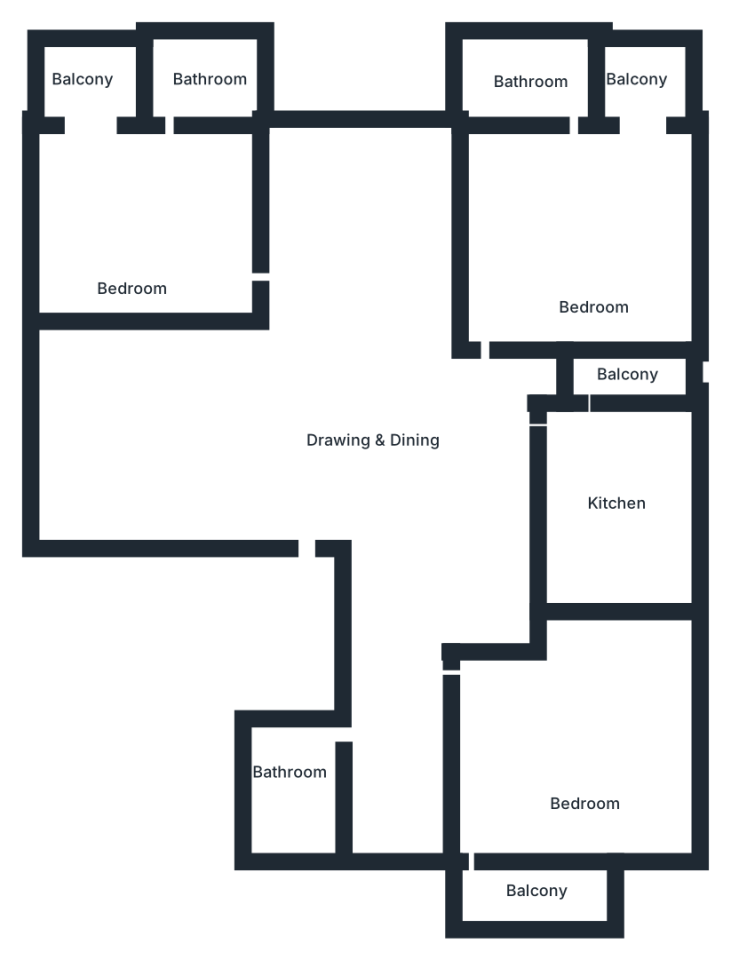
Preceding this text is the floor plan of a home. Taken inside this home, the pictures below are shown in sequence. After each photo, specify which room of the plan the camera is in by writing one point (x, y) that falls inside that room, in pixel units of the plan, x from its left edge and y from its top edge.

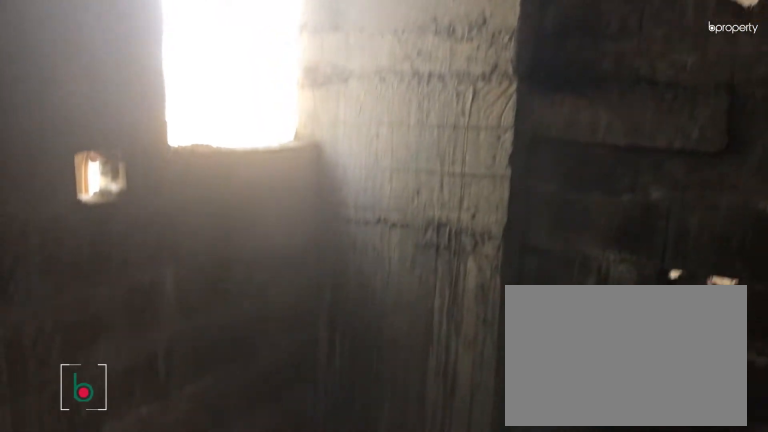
(293, 800)
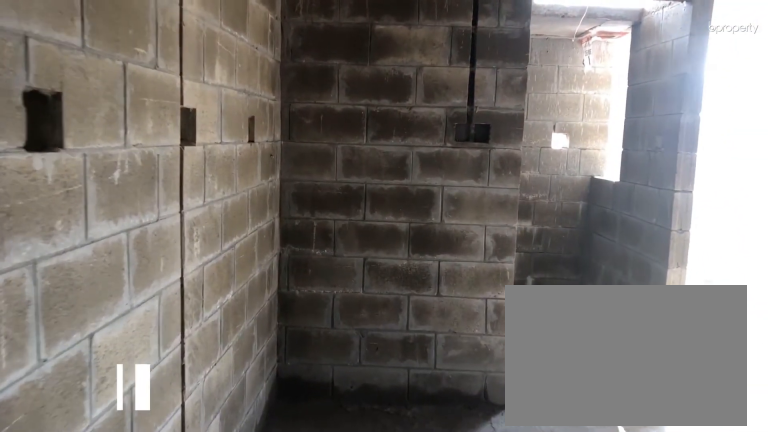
(597, 225)
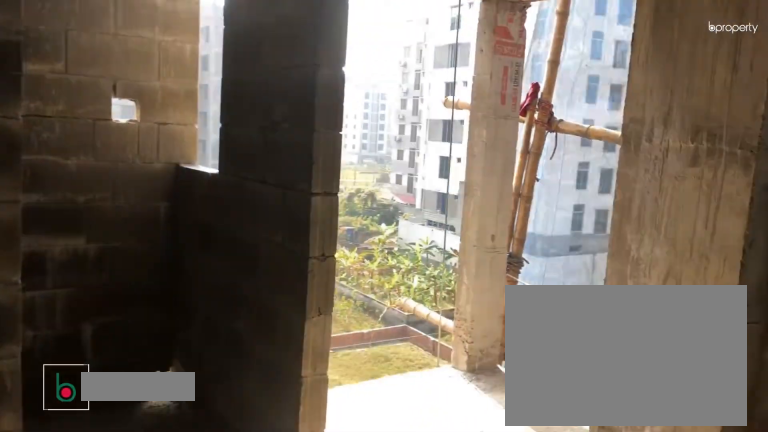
(597, 225)
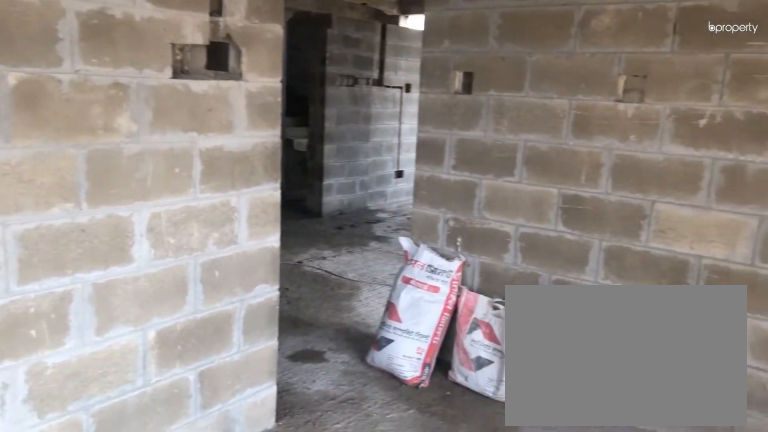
(597, 225)
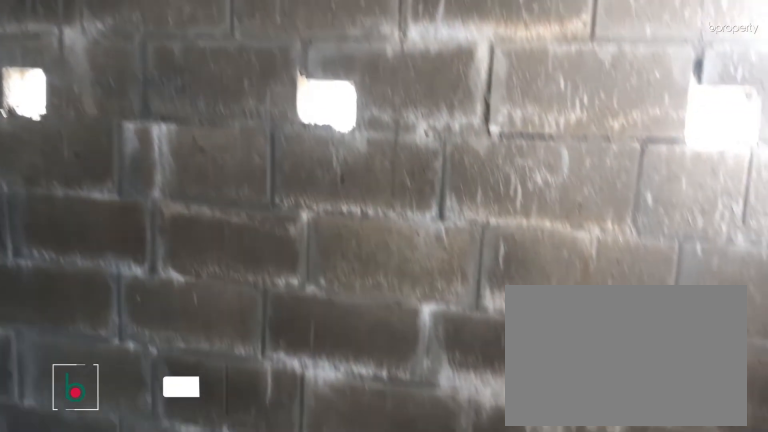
(515, 80)
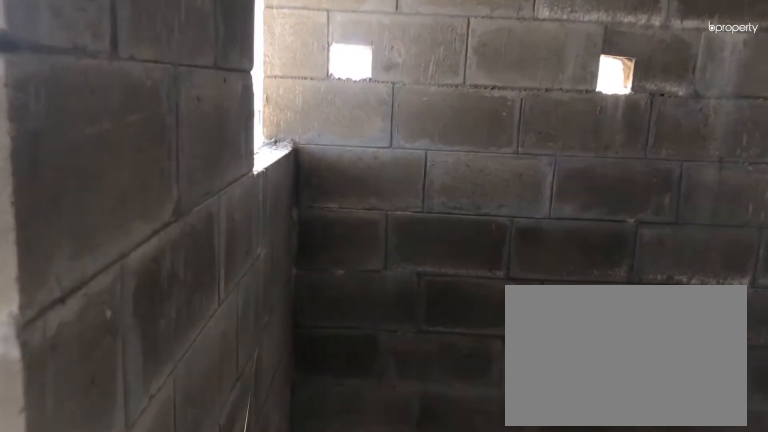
(202, 87)
